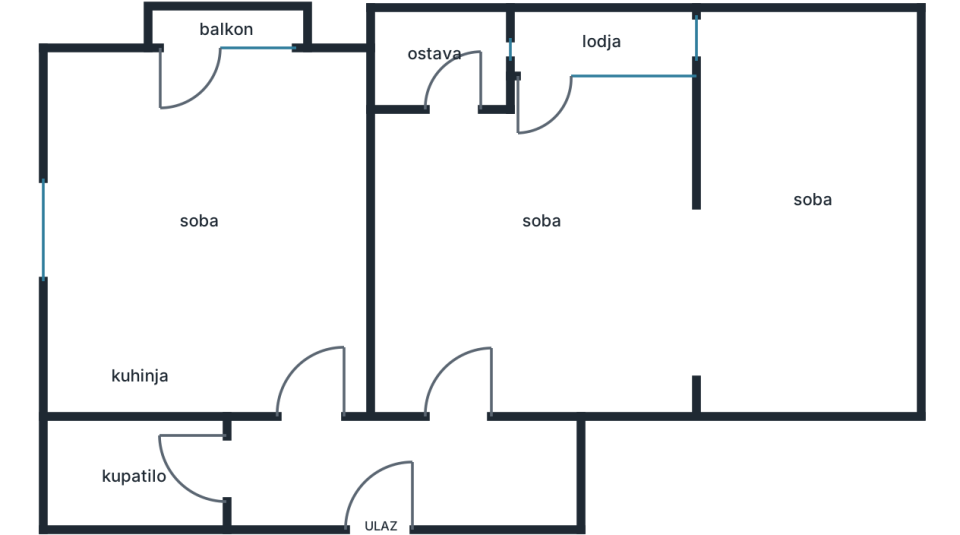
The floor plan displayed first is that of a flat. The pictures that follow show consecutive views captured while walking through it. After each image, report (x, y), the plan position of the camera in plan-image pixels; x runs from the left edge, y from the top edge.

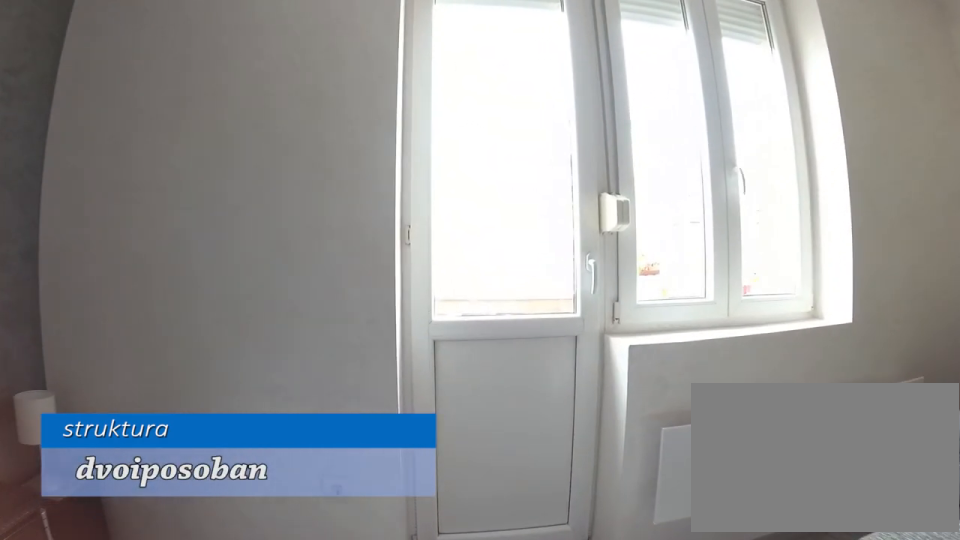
(176, 179)
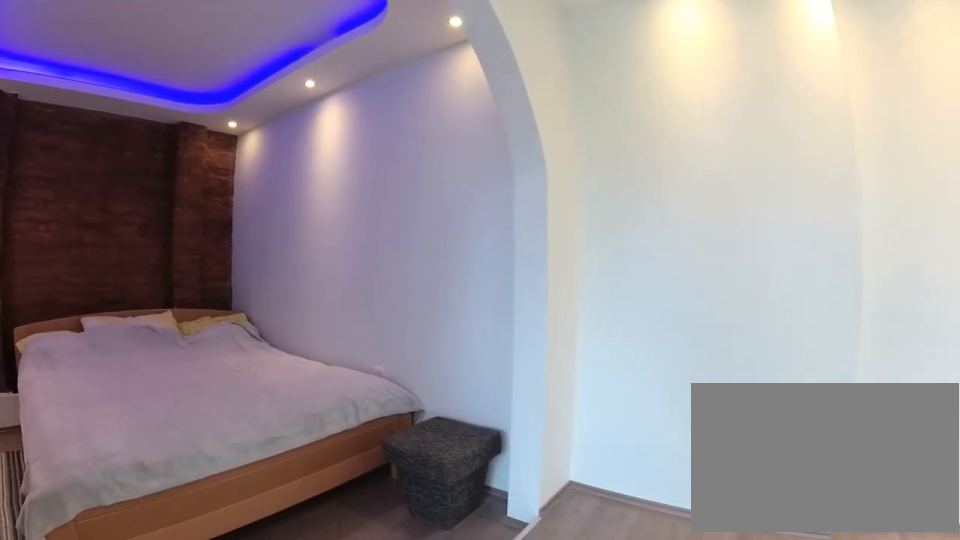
(579, 182)
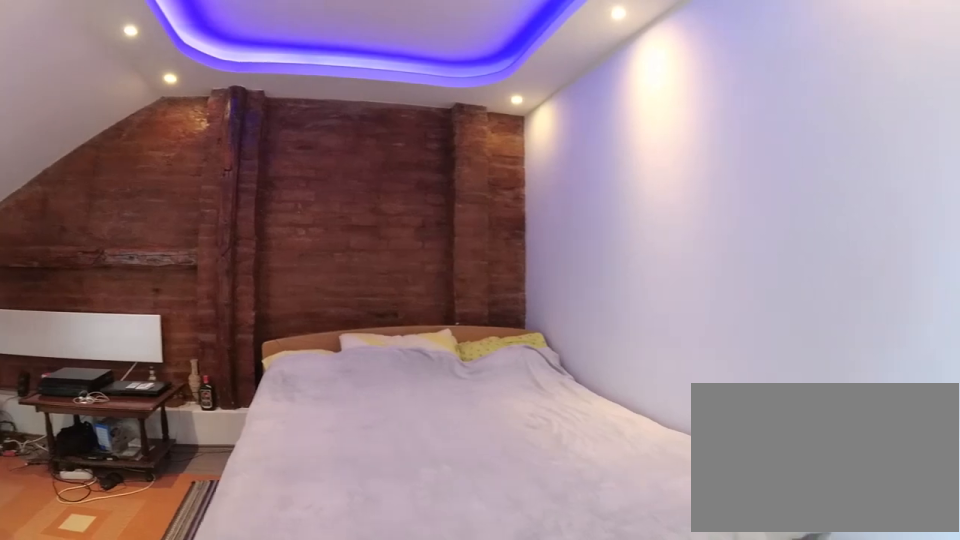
(628, 234)
